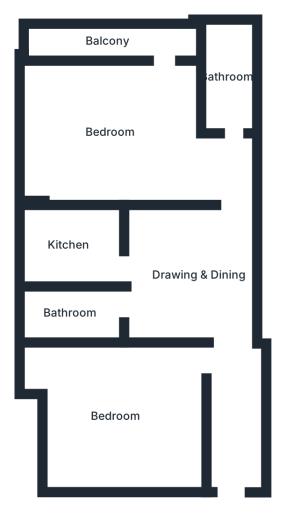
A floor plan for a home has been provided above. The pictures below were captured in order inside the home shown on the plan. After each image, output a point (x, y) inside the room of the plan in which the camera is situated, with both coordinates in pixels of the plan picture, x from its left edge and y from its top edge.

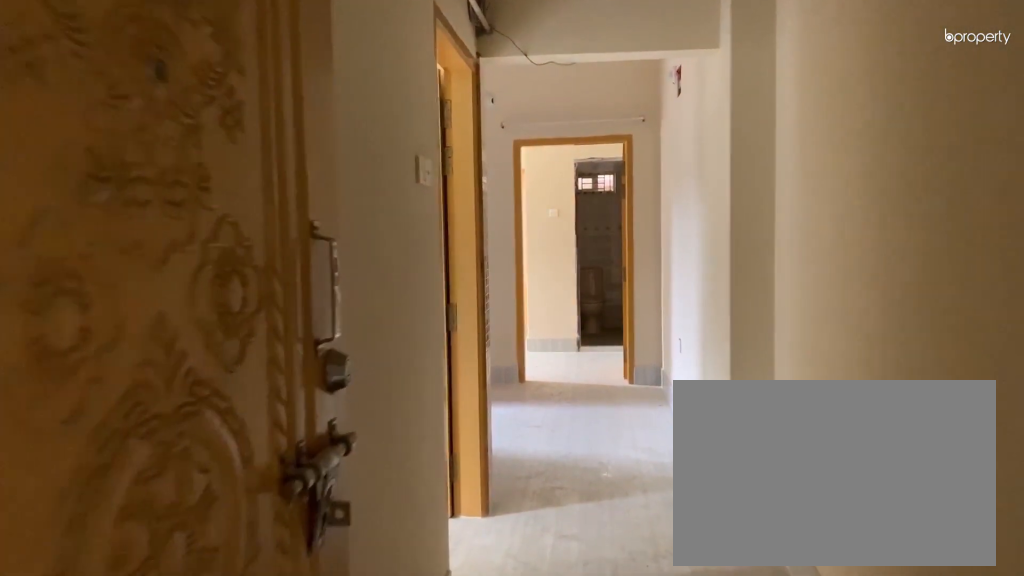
(234, 442)
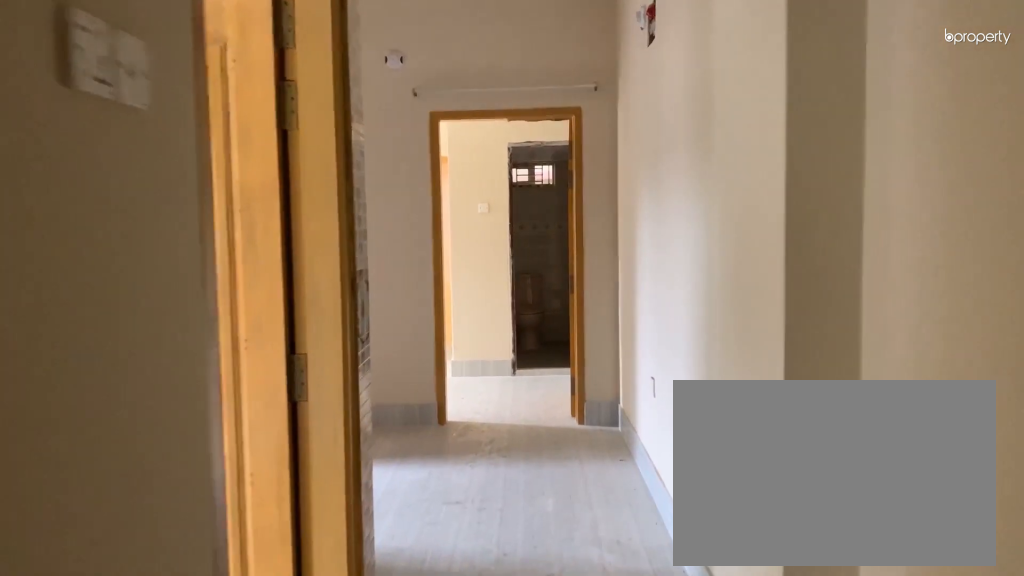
(234, 442)
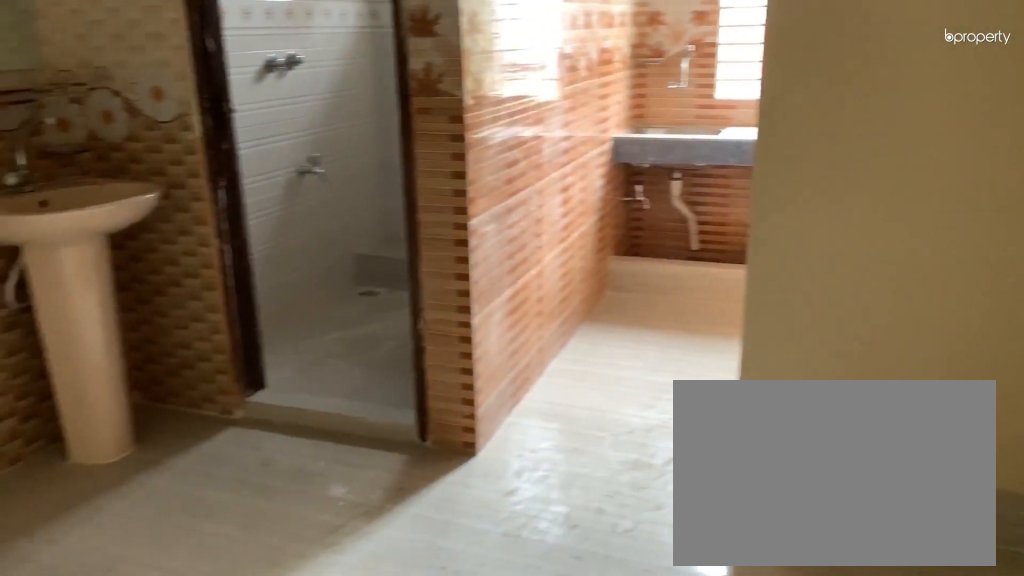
(169, 256)
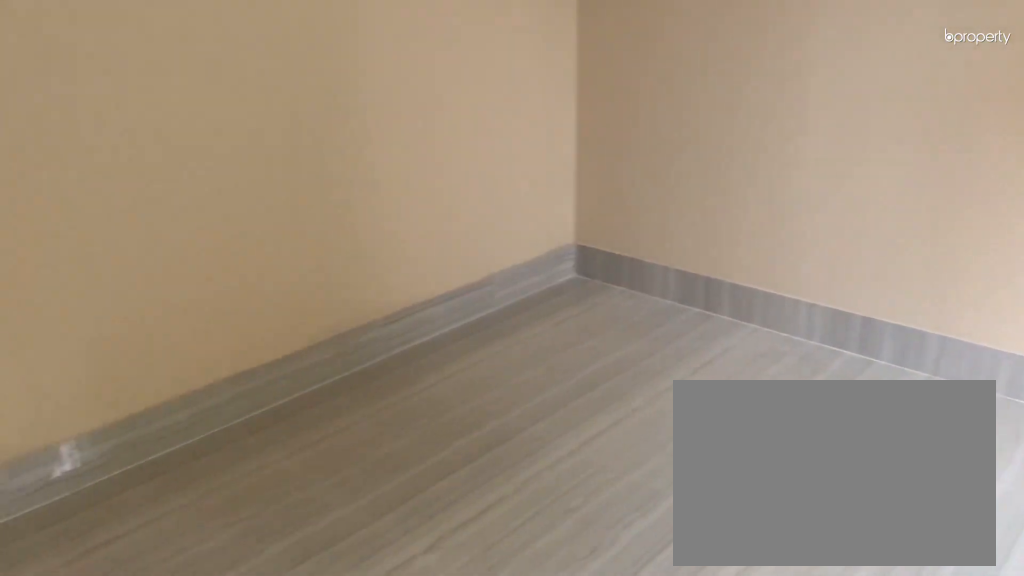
(127, 421)
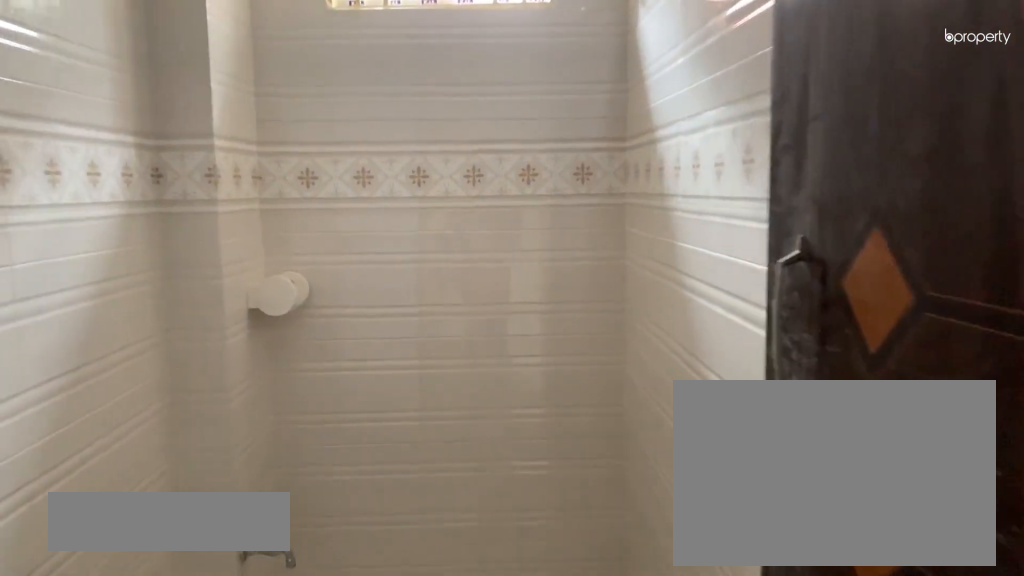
(102, 315)
